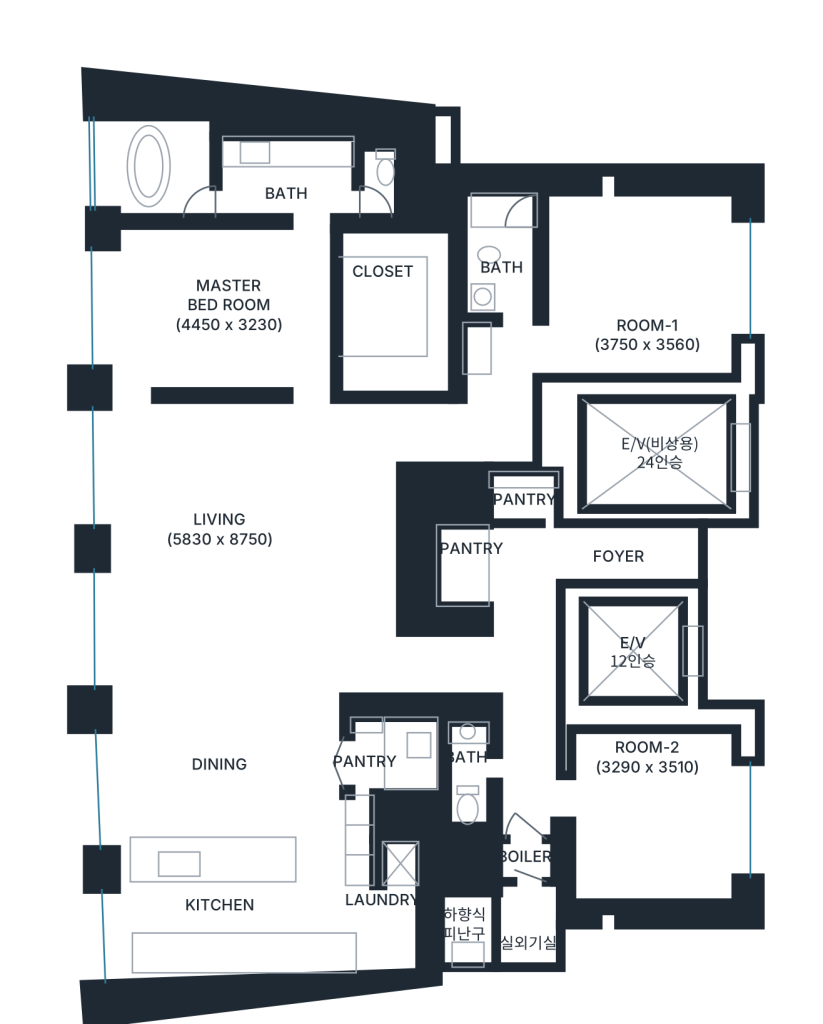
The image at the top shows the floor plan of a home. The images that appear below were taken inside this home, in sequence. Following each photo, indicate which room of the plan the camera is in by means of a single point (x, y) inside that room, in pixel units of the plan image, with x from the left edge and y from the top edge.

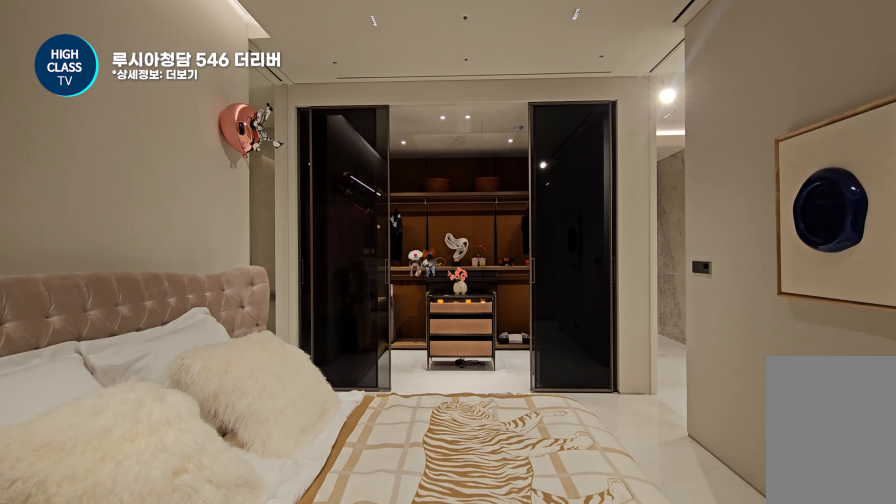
(277, 303)
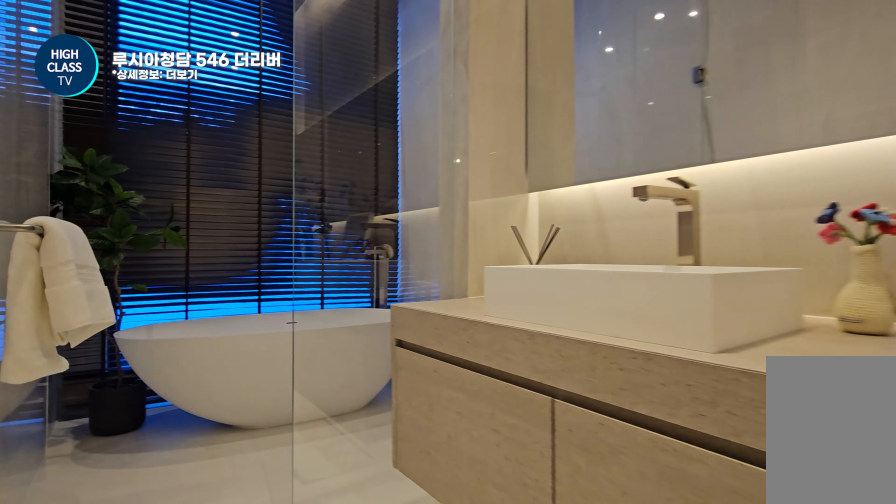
(250, 168)
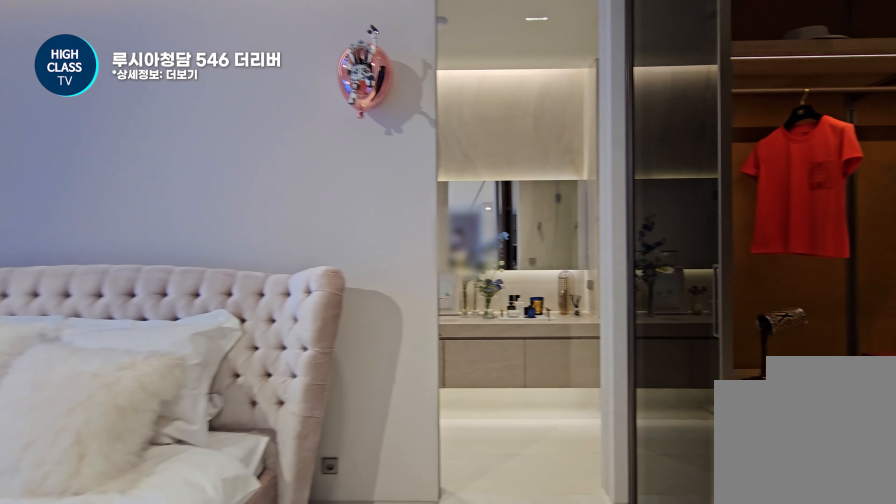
(277, 303)
